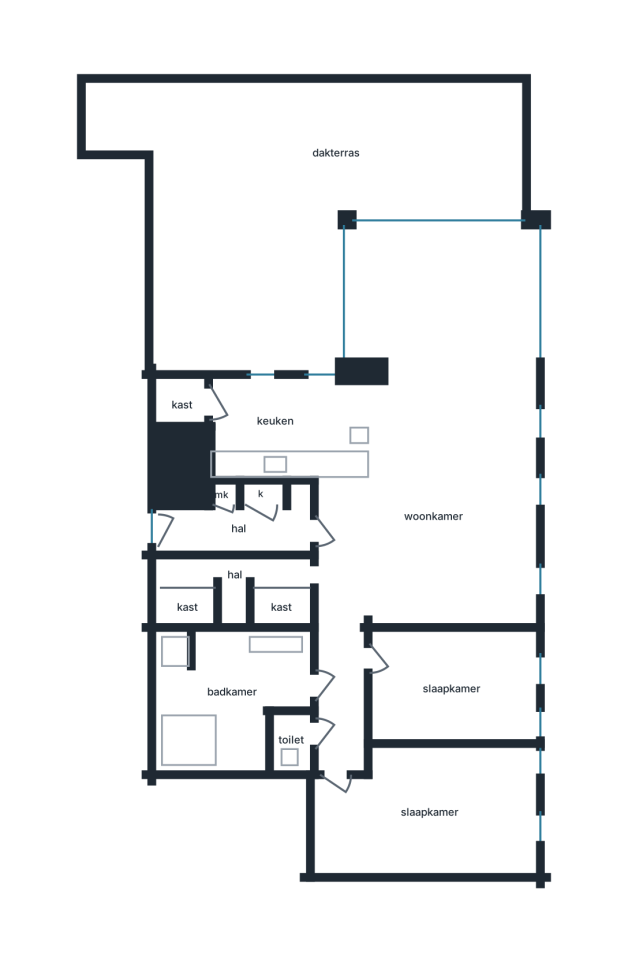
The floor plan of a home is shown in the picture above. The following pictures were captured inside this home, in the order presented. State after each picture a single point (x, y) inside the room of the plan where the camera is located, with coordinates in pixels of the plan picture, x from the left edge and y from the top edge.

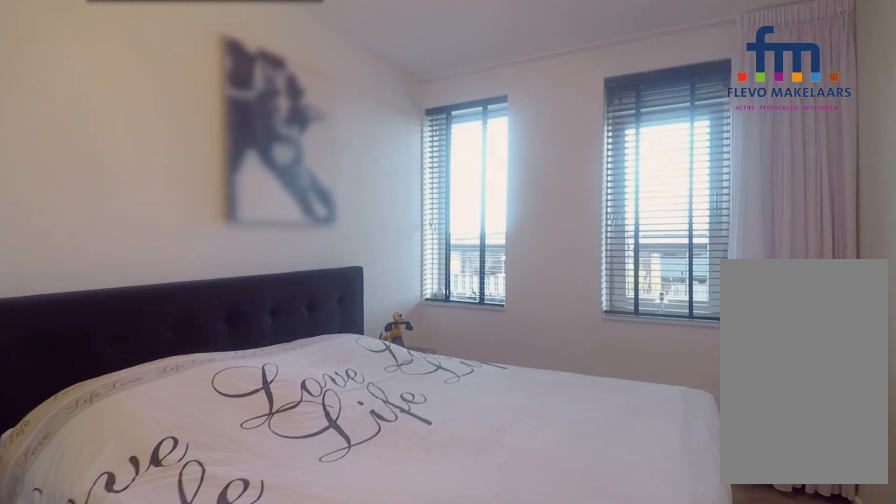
(430, 810)
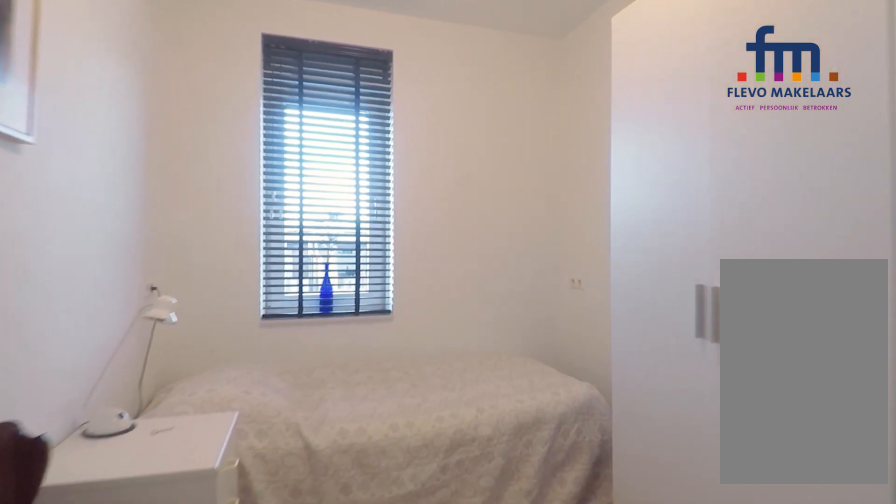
(452, 687)
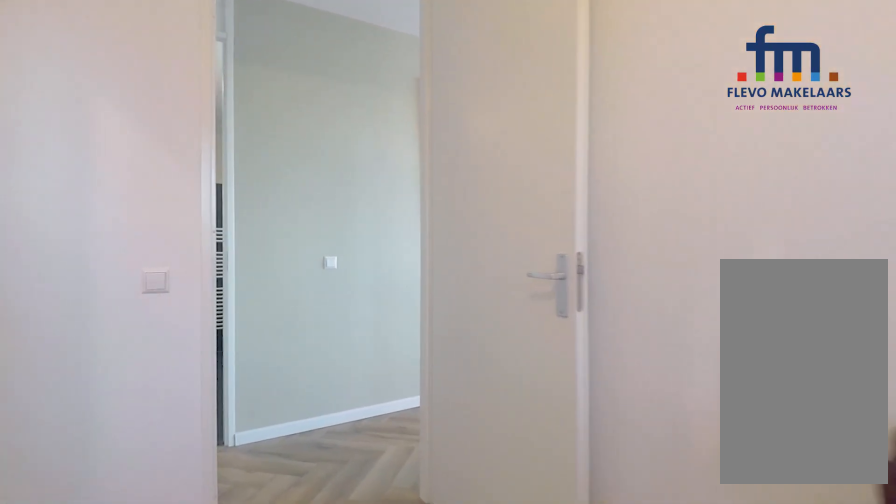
(452, 687)
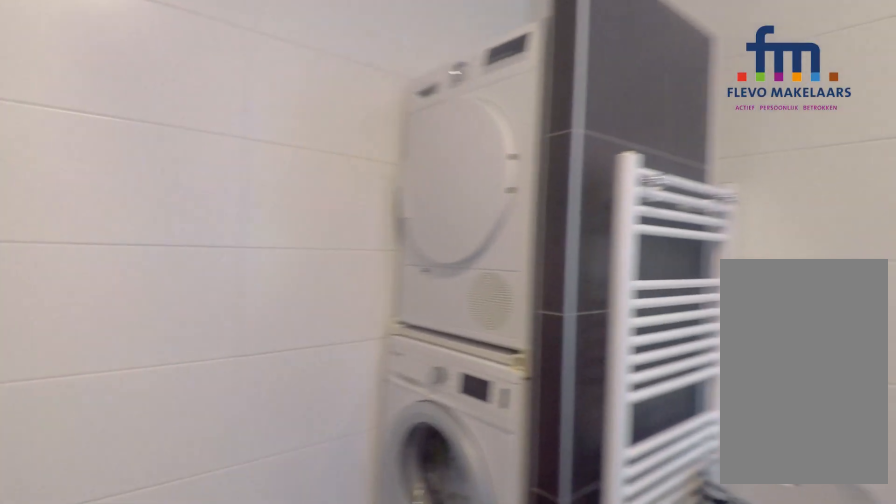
(227, 696)
